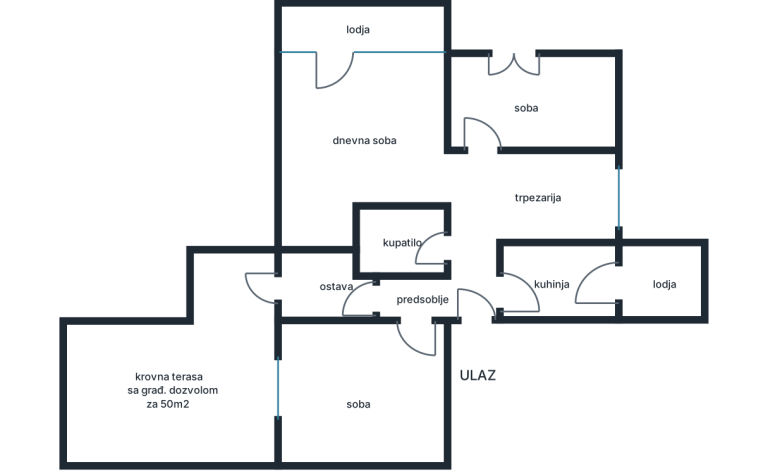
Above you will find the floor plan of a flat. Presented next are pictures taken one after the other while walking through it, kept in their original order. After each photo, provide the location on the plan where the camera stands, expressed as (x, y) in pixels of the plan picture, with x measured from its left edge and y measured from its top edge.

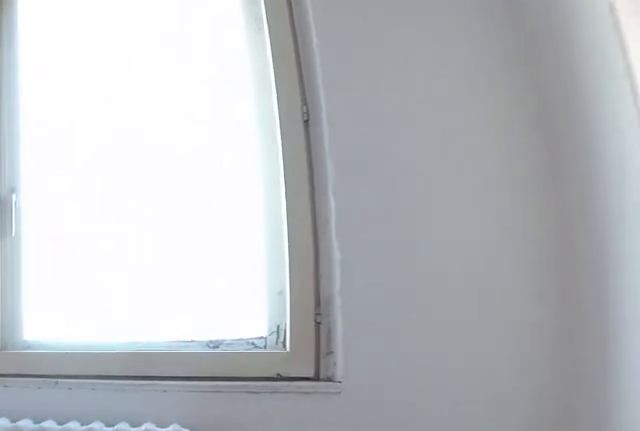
(349, 347)
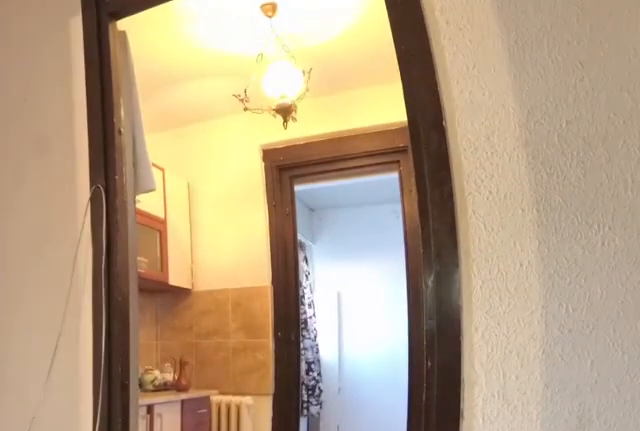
(433, 300)
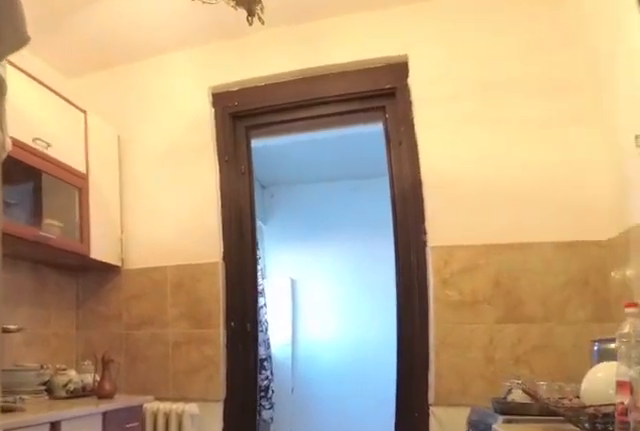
(476, 301)
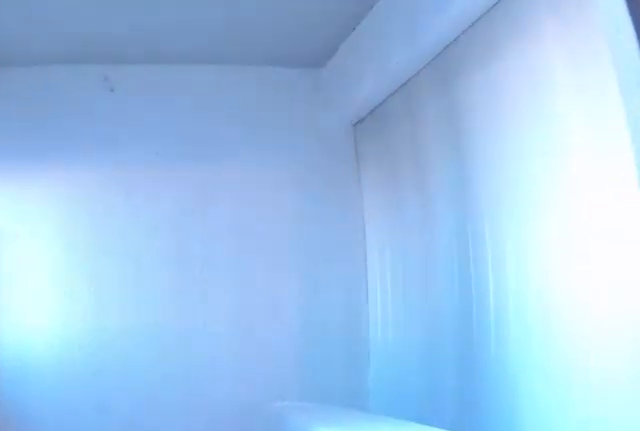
(580, 301)
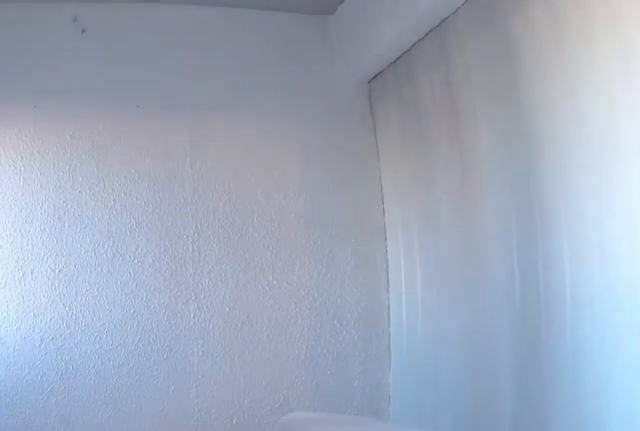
(627, 301)
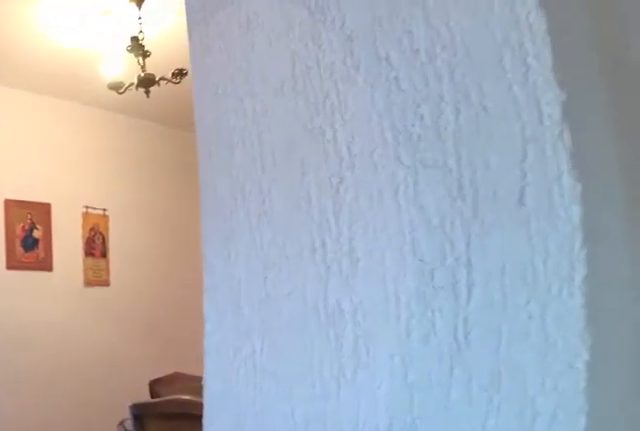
(467, 263)
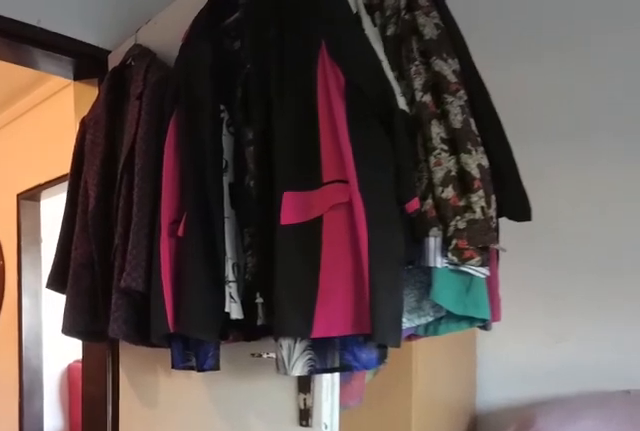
(509, 99)
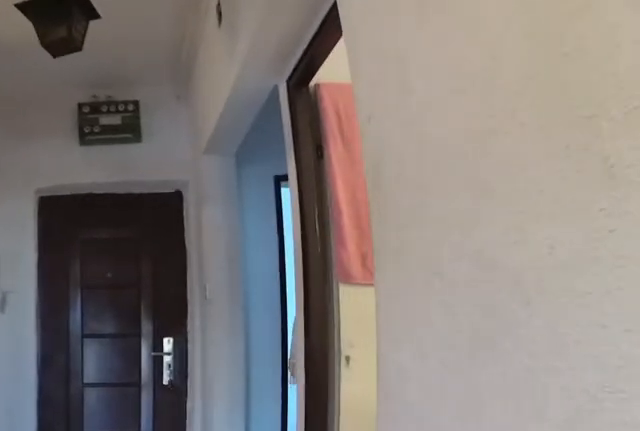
(477, 194)
